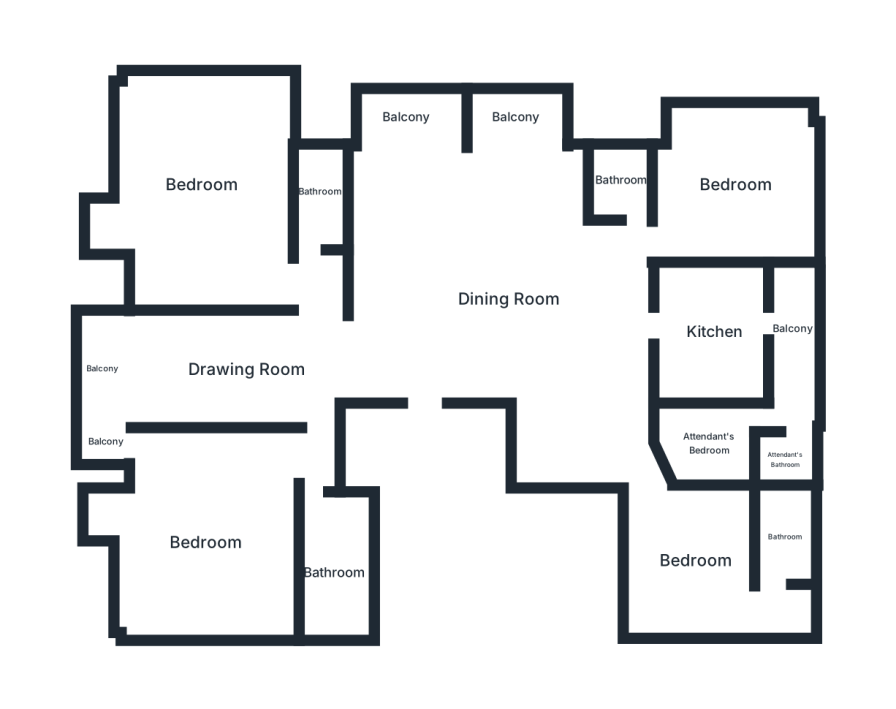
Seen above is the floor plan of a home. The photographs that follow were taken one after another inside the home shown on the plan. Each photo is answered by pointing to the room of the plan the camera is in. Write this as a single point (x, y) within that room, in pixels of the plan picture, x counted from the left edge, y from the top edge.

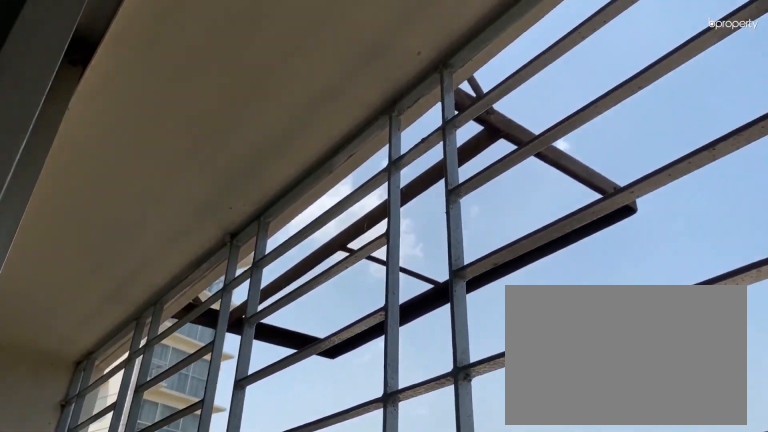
(515, 119)
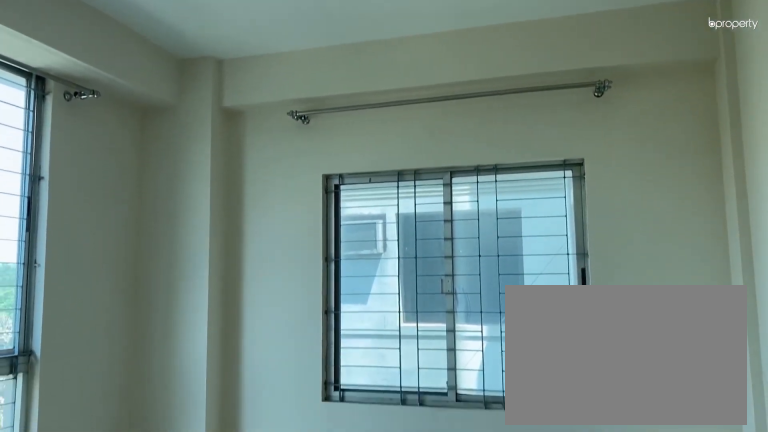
(734, 184)
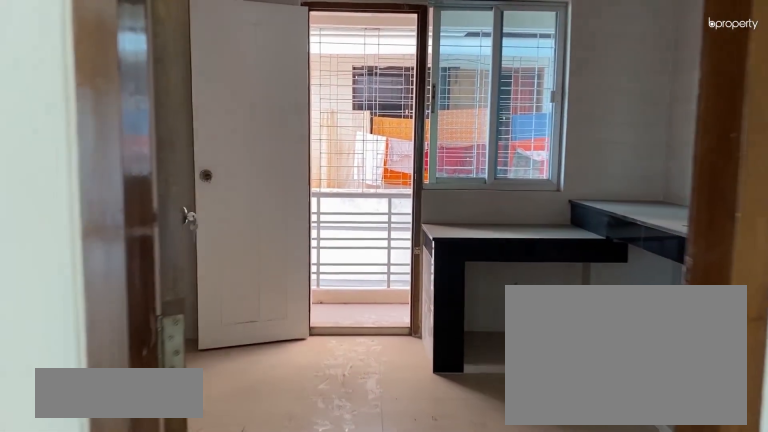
(714, 332)
